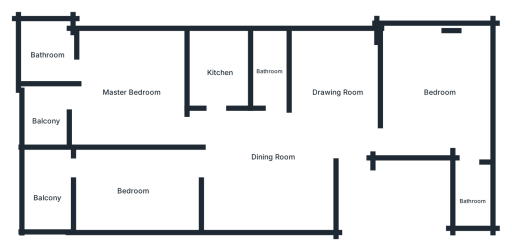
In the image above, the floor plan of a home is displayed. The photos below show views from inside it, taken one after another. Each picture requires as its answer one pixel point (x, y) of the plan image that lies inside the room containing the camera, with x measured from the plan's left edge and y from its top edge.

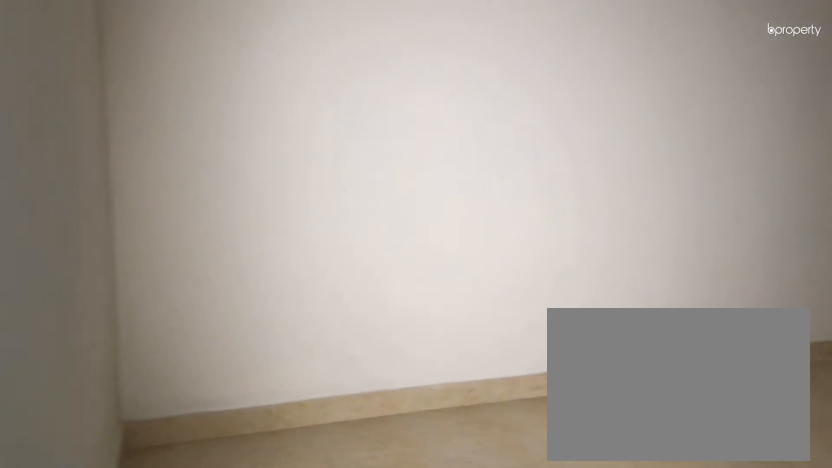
(273, 163)
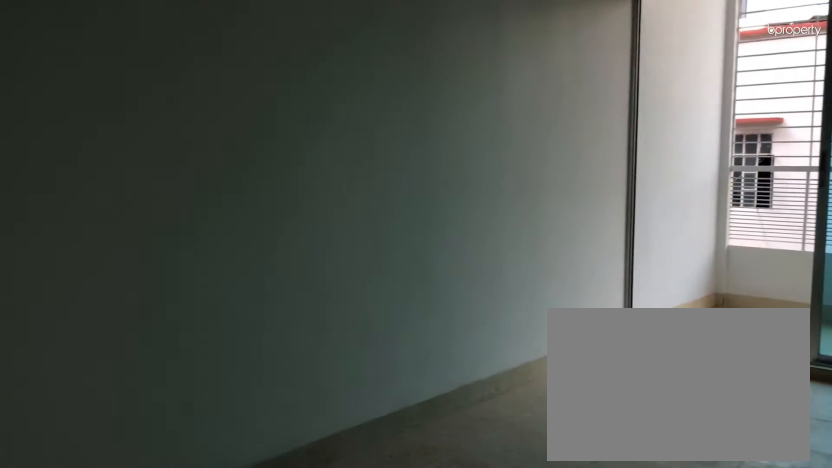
(135, 192)
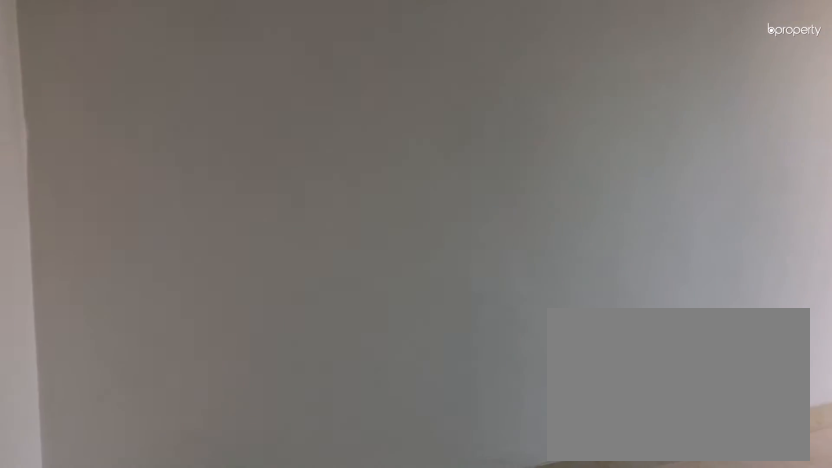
(135, 192)
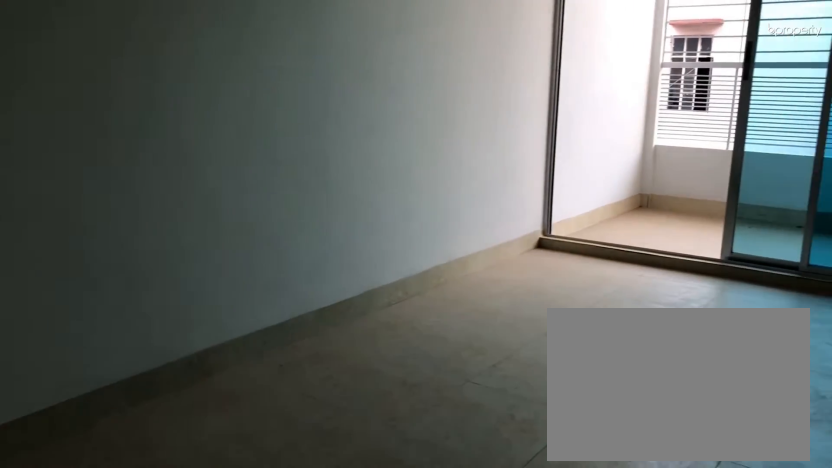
(135, 192)
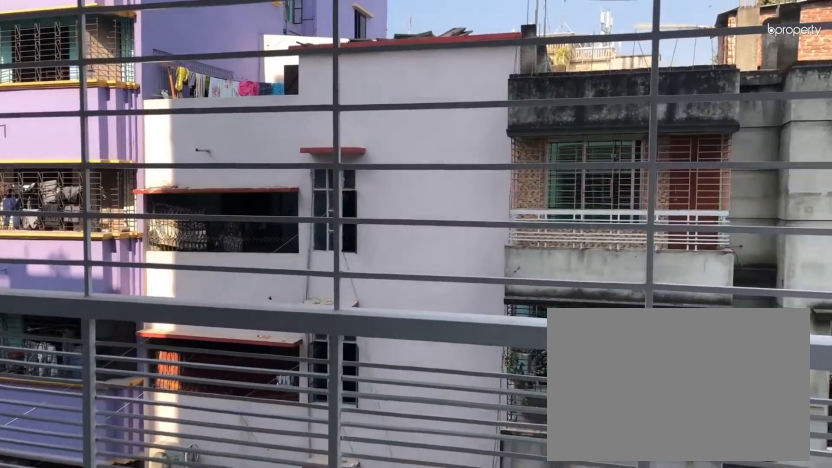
(51, 192)
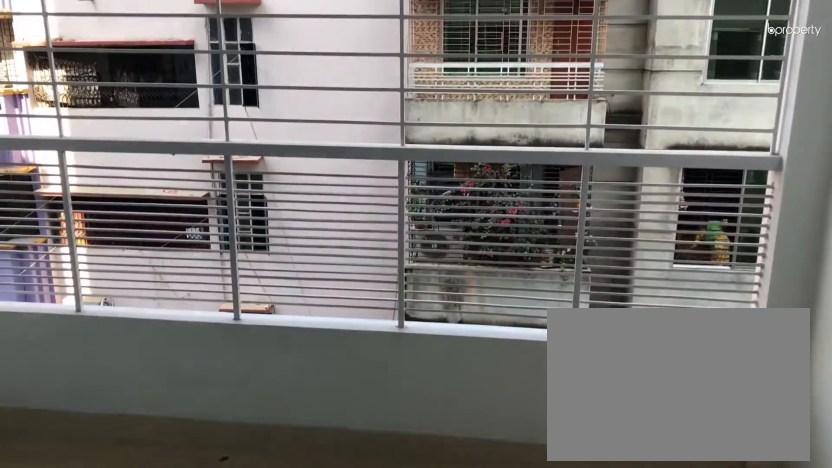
(51, 192)
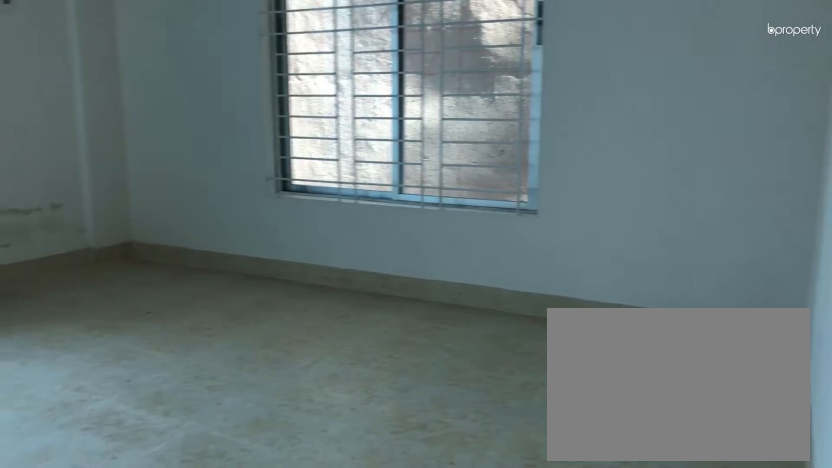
(126, 94)
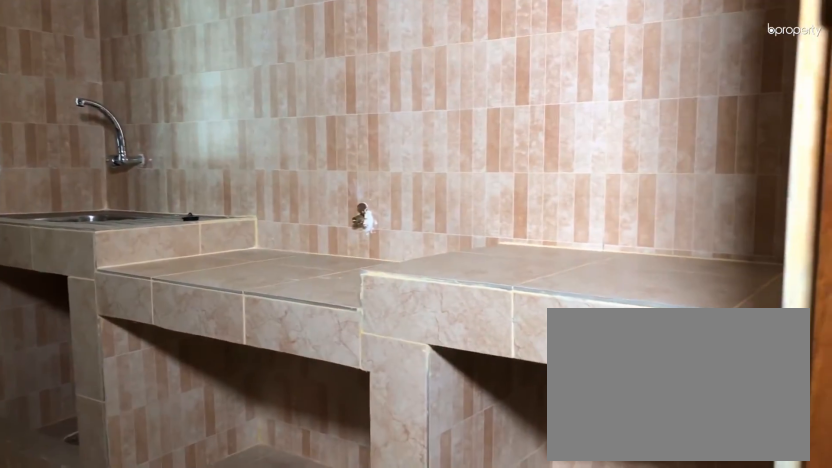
(220, 73)
